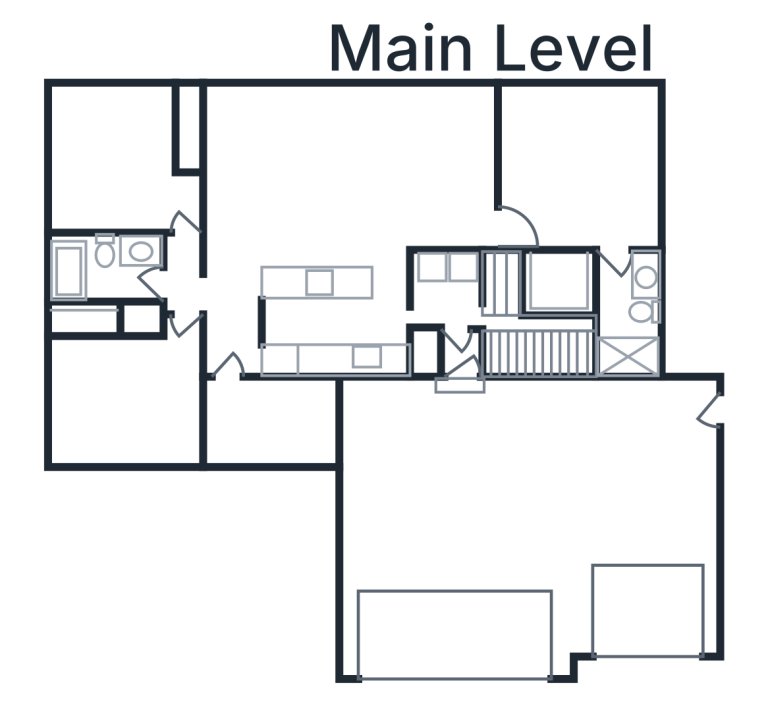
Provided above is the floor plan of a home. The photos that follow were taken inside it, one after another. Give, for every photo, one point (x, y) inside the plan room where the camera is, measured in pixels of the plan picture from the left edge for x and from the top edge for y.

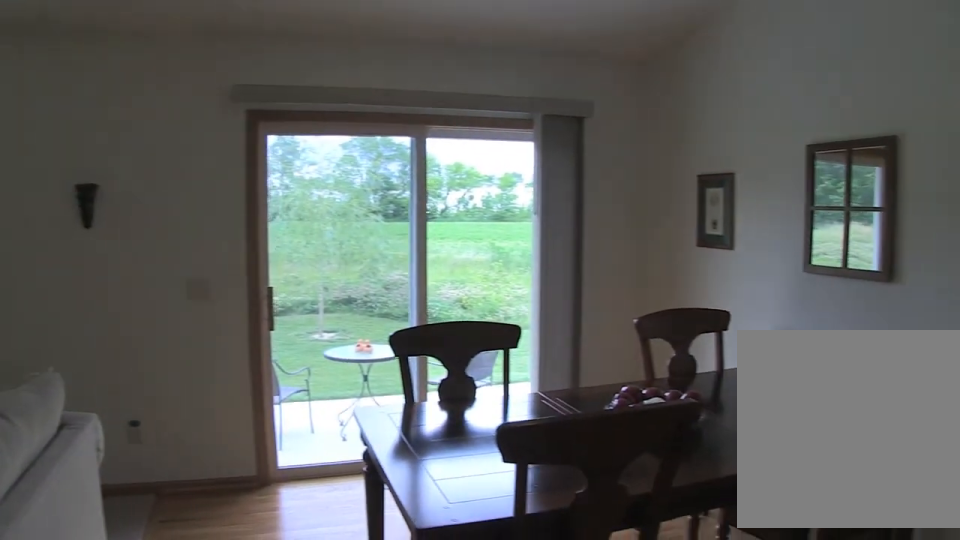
(451, 170)
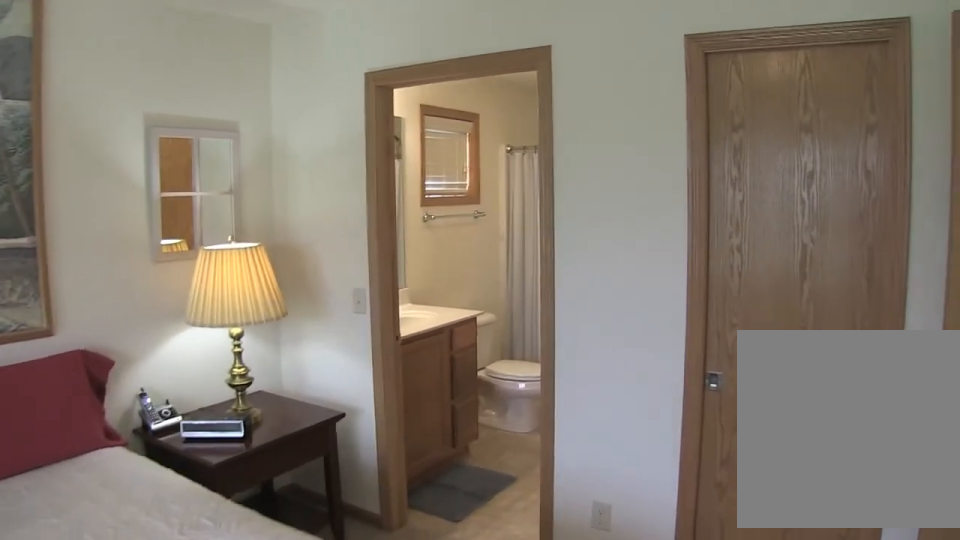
(578, 167)
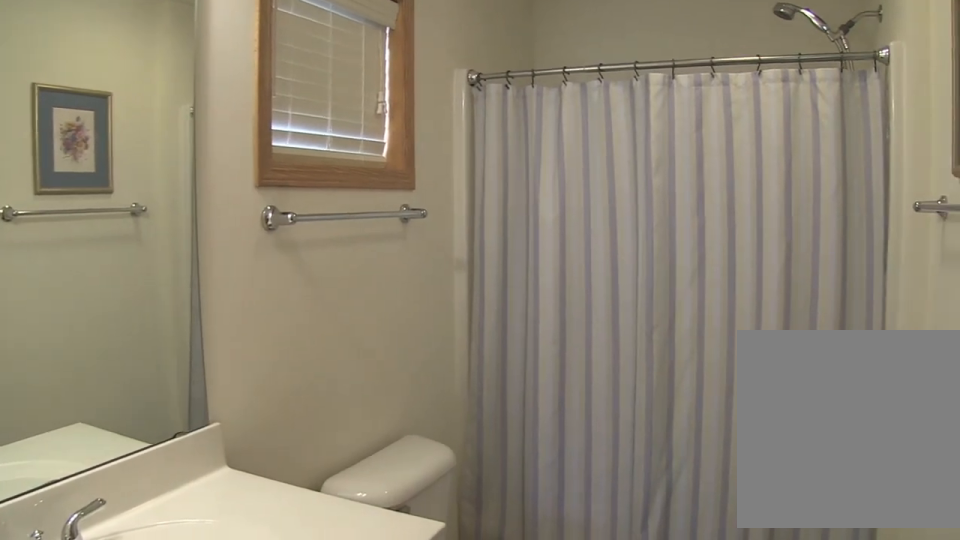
(628, 314)
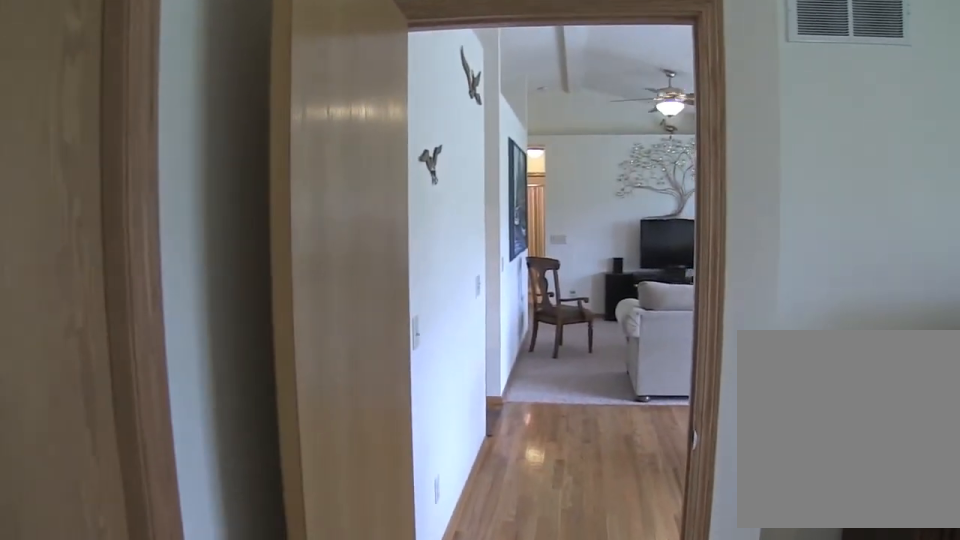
(578, 167)
